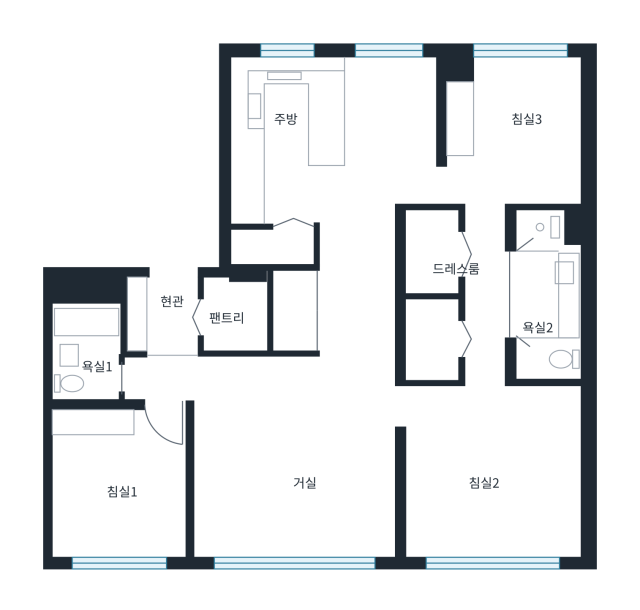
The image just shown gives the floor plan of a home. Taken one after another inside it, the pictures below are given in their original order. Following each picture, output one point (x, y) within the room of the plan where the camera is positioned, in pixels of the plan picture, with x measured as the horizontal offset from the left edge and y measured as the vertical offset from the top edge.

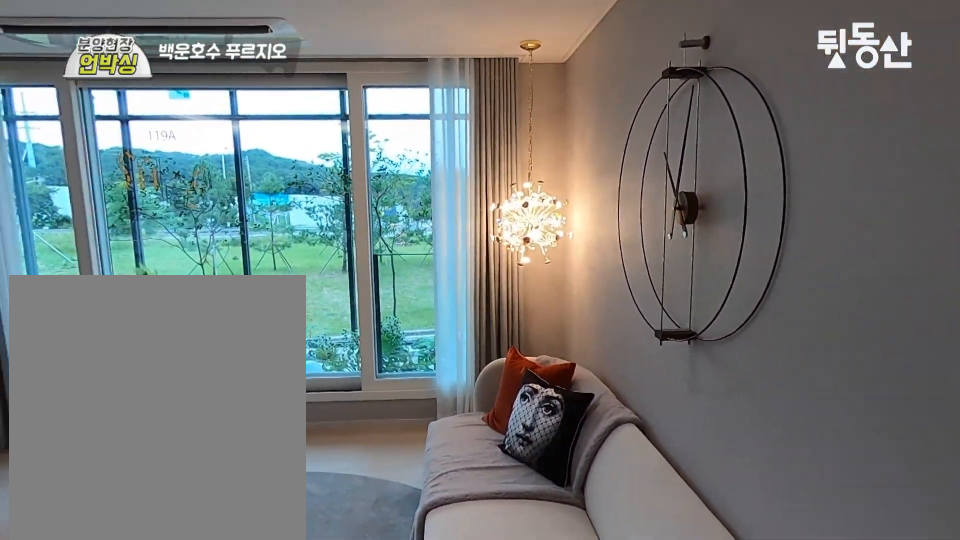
(307, 500)
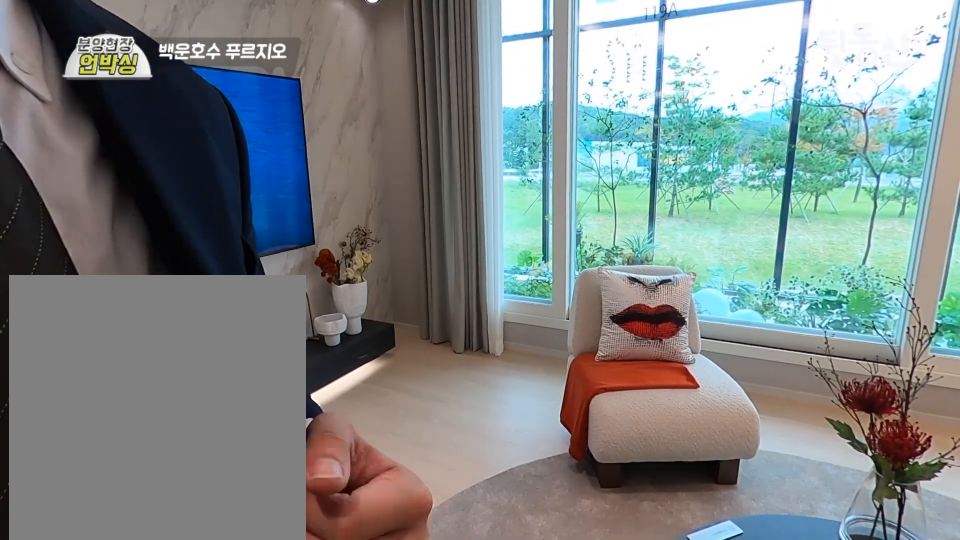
(307, 499)
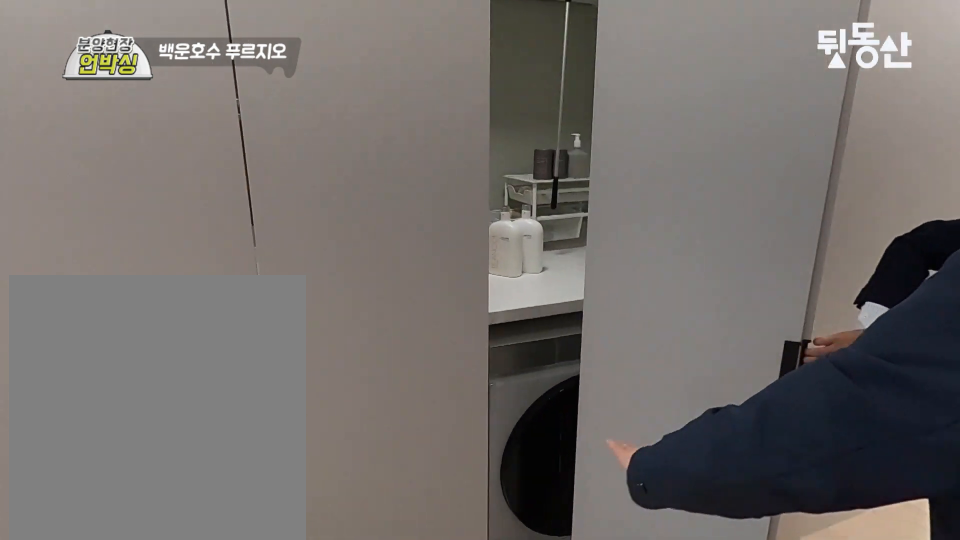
(358, 324)
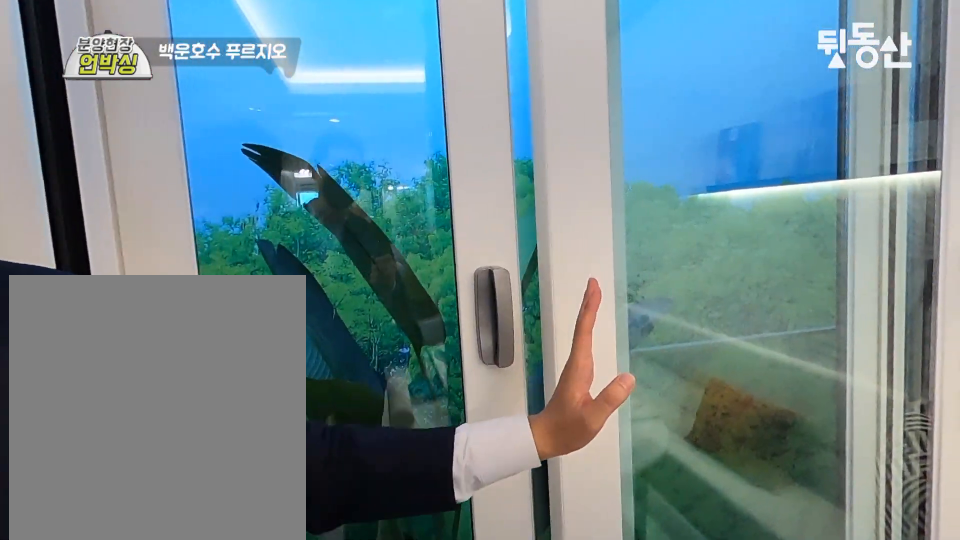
(387, 153)
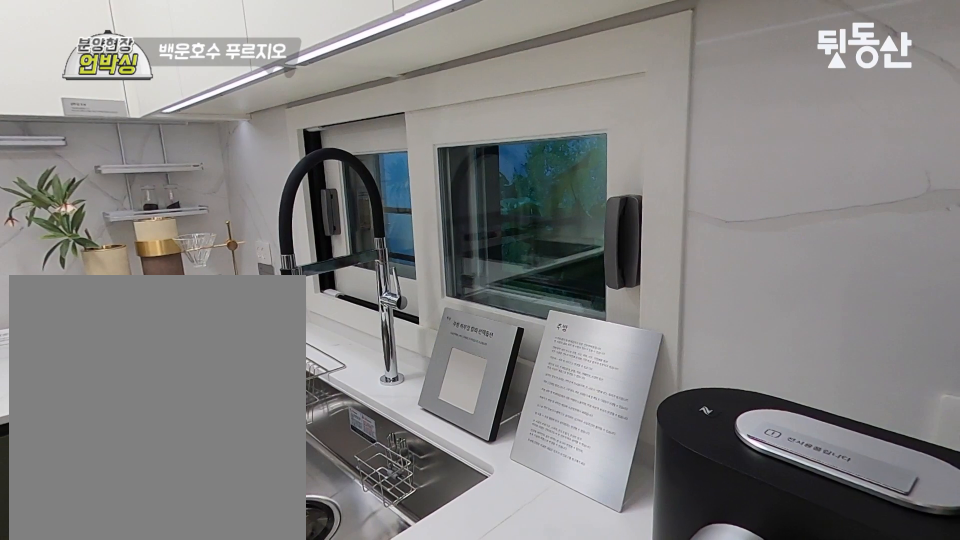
(388, 154)
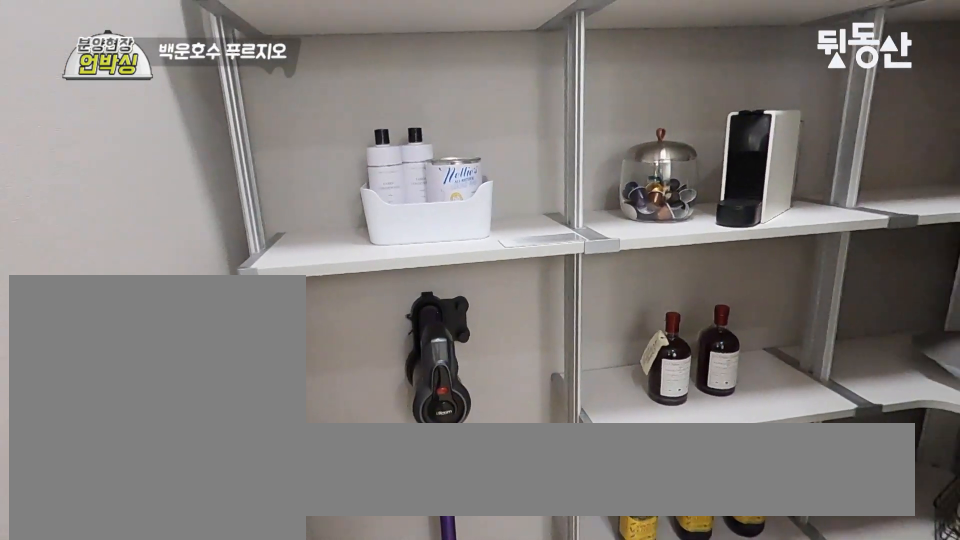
(295, 231)
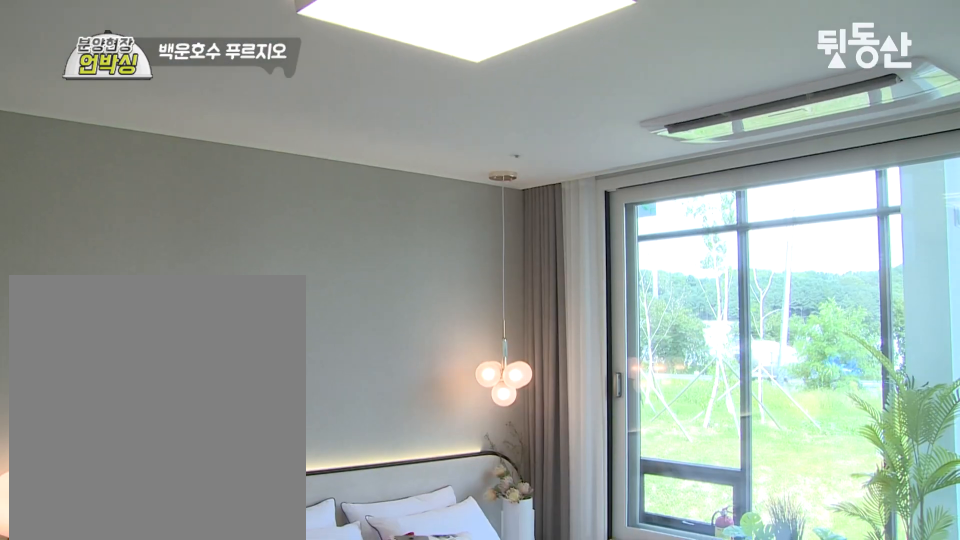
(491, 497)
